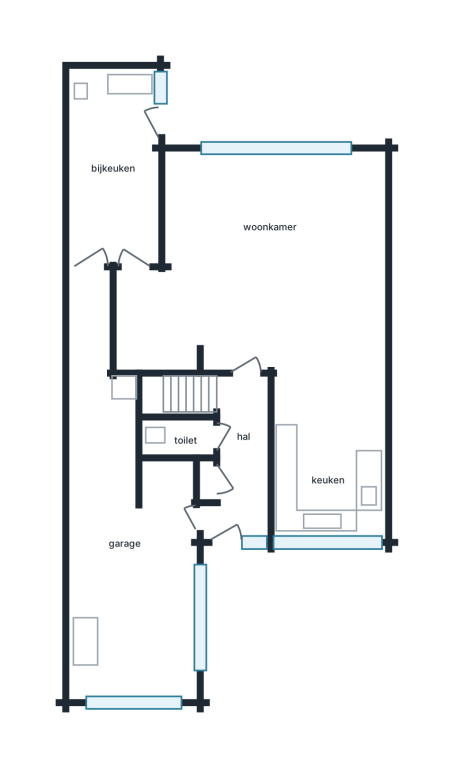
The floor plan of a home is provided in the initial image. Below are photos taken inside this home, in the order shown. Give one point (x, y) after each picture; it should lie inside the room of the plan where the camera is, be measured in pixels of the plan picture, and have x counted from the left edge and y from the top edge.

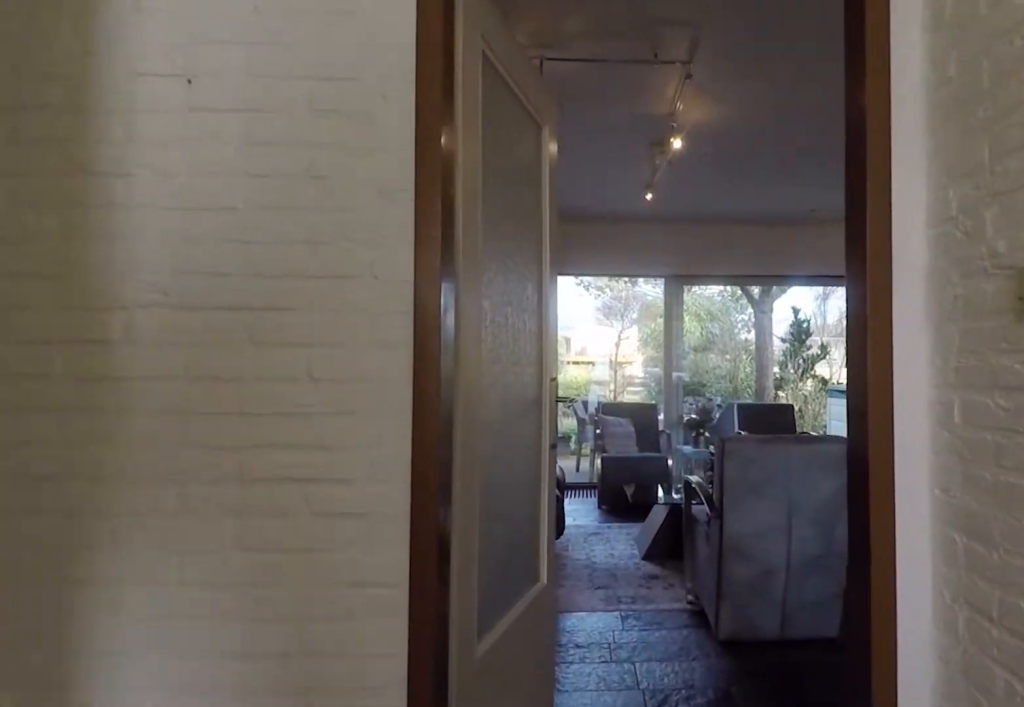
(239, 458)
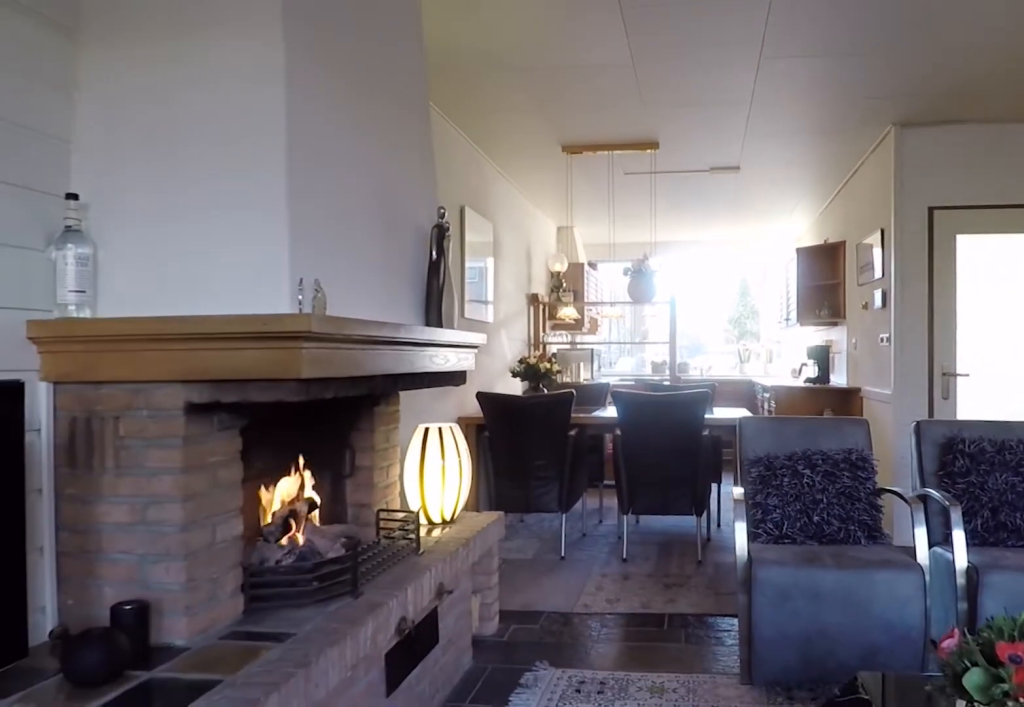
(191, 301)
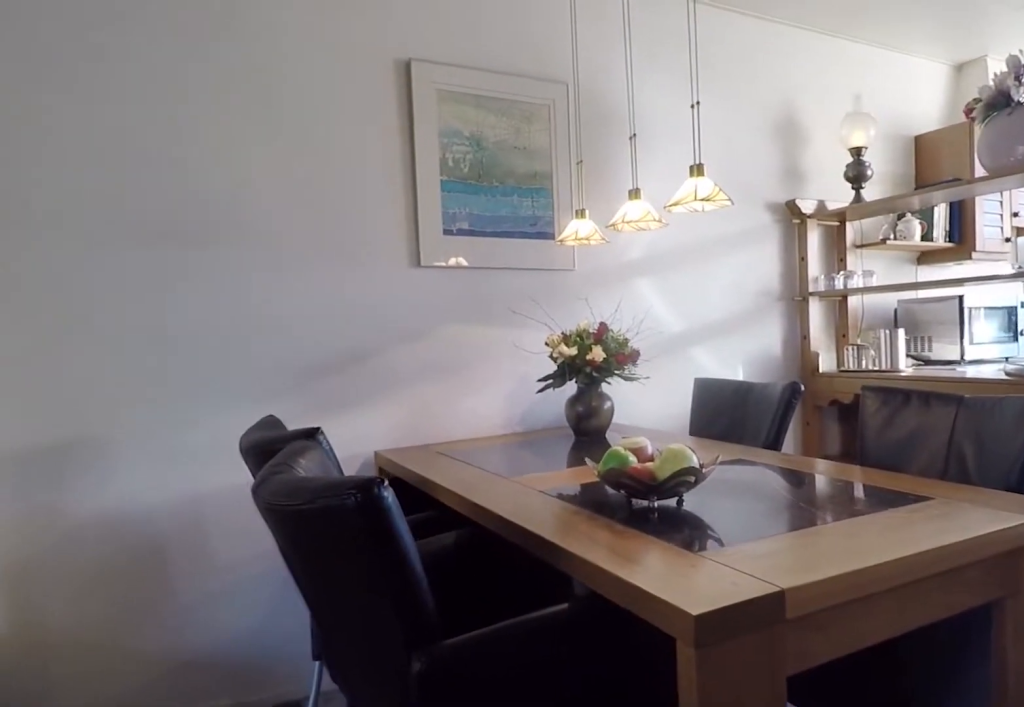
(196, 290)
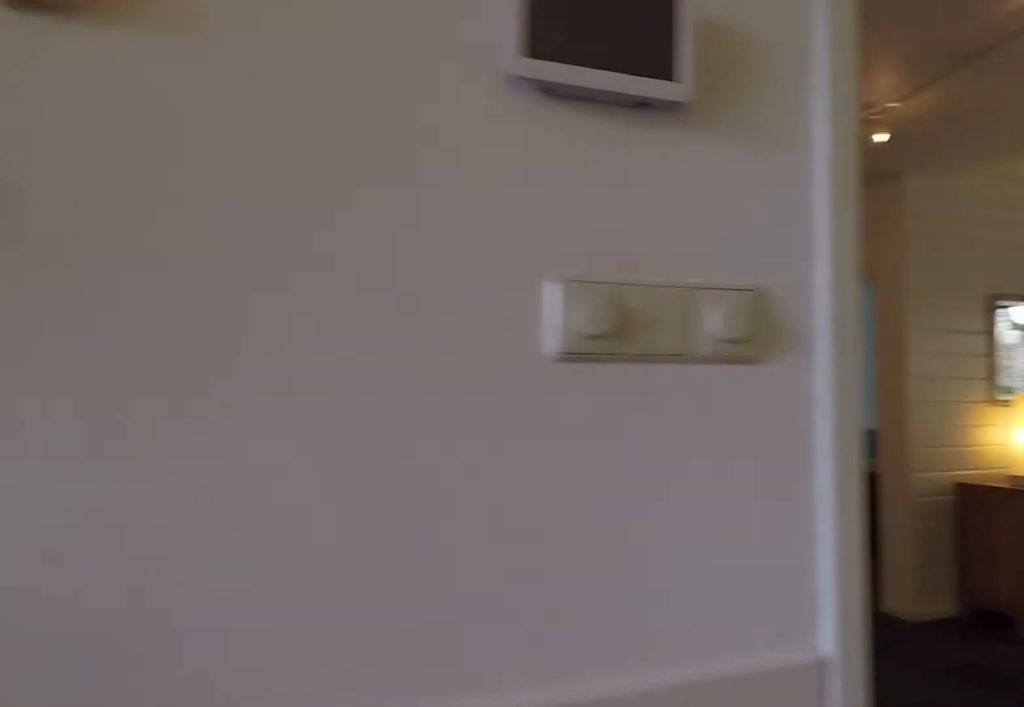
(327, 453)
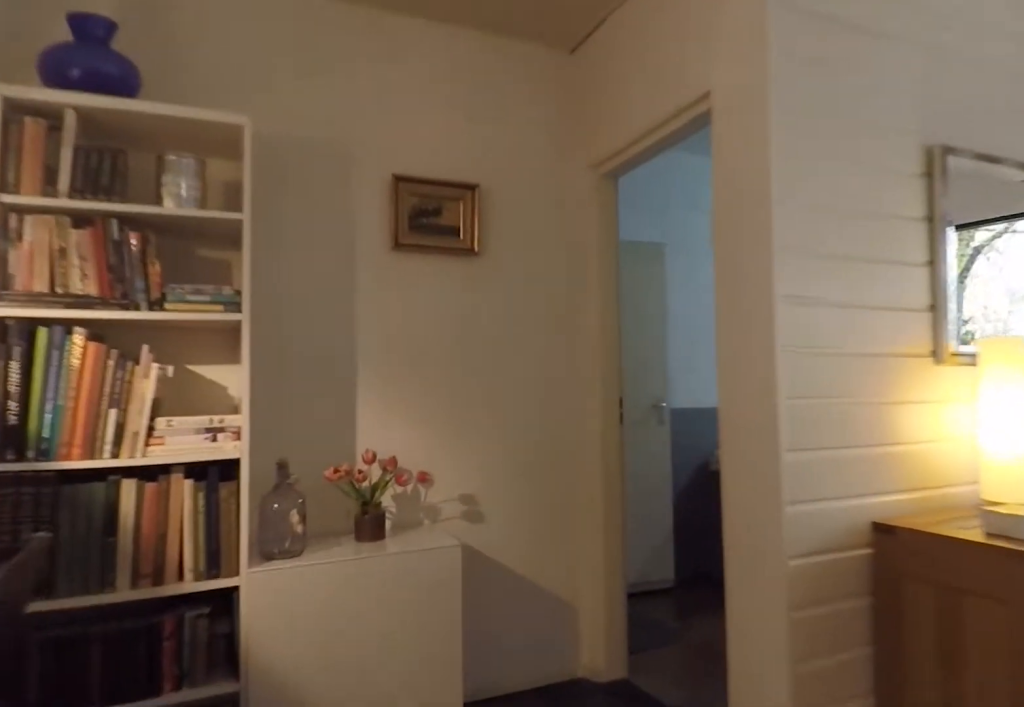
(188, 300)
